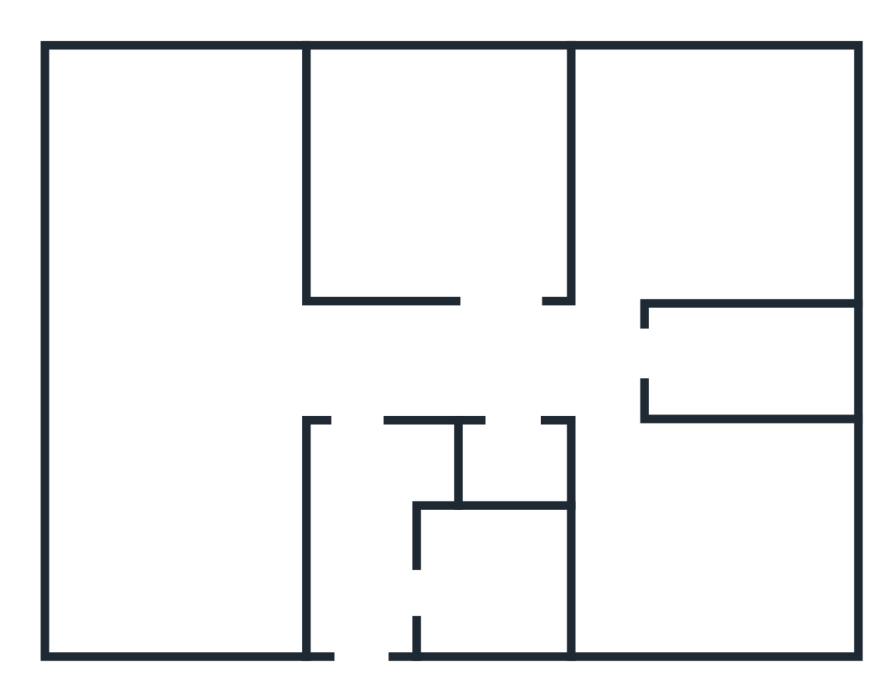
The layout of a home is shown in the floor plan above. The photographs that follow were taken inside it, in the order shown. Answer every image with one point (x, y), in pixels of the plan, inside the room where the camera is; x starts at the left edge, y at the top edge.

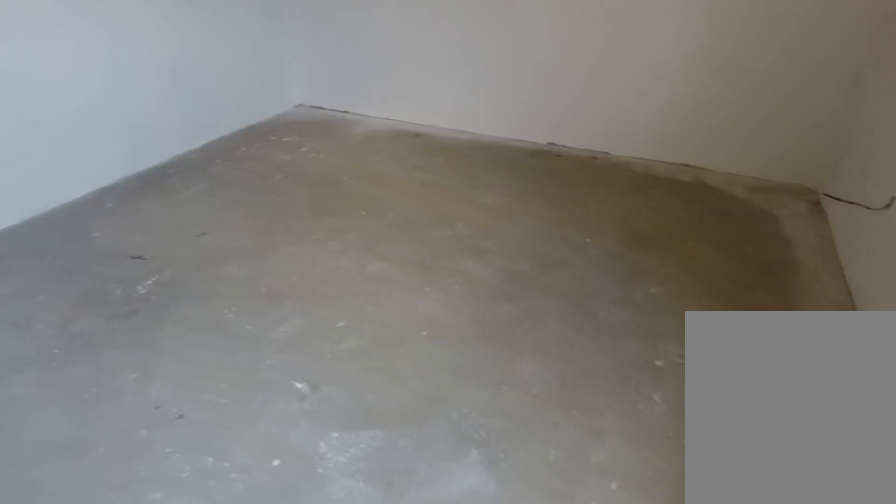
(653, 566)
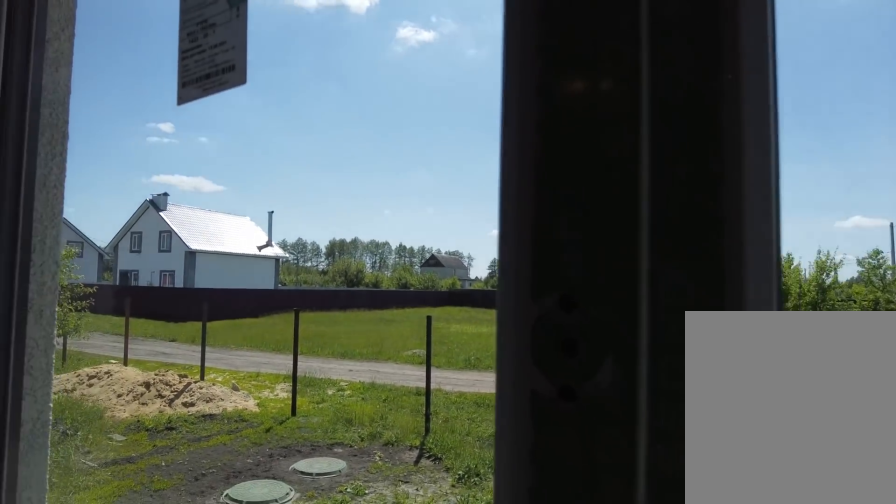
(653, 566)
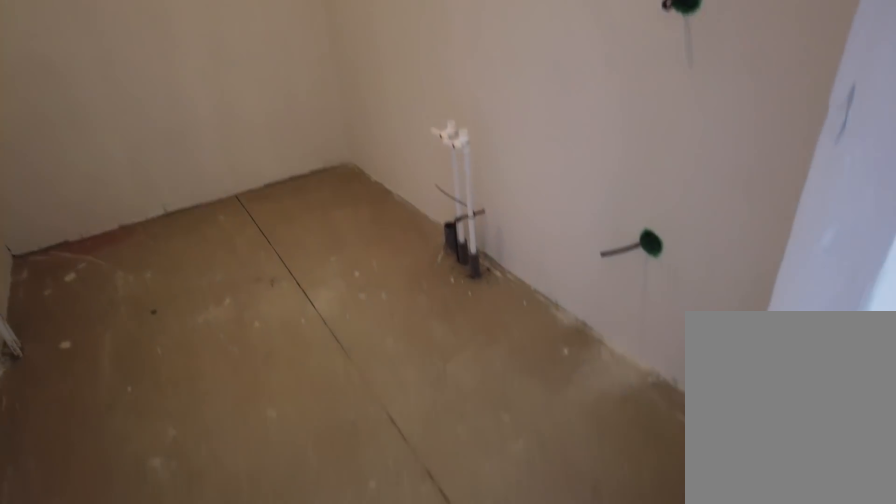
(607, 370)
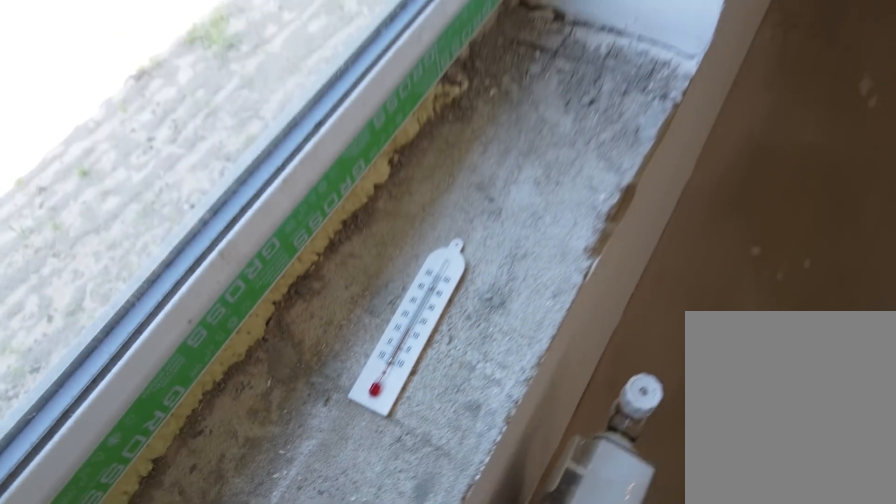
(629, 249)
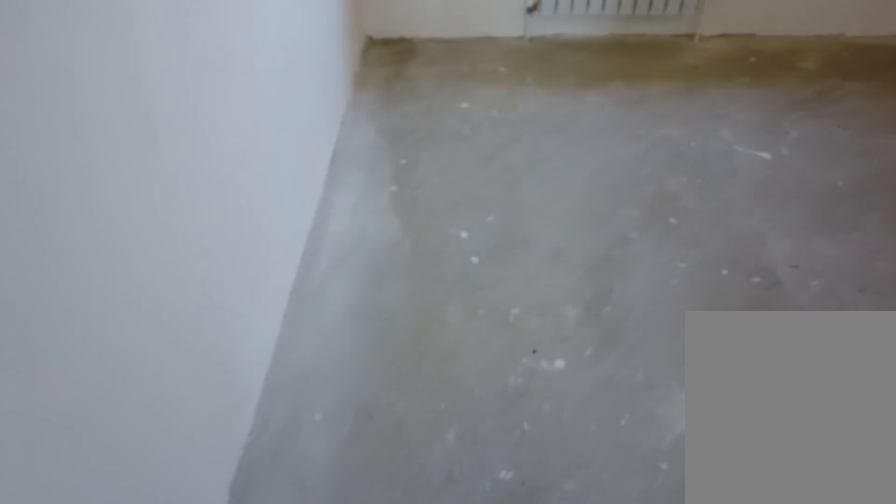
(629, 249)
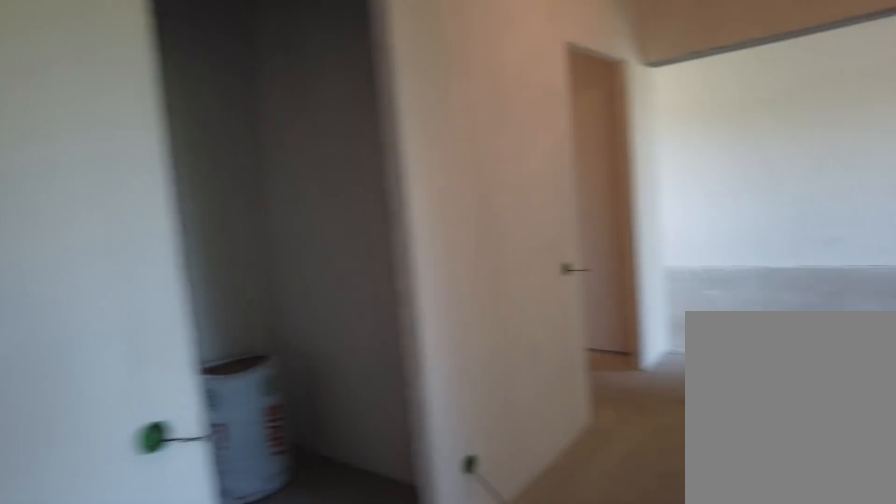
(596, 357)
